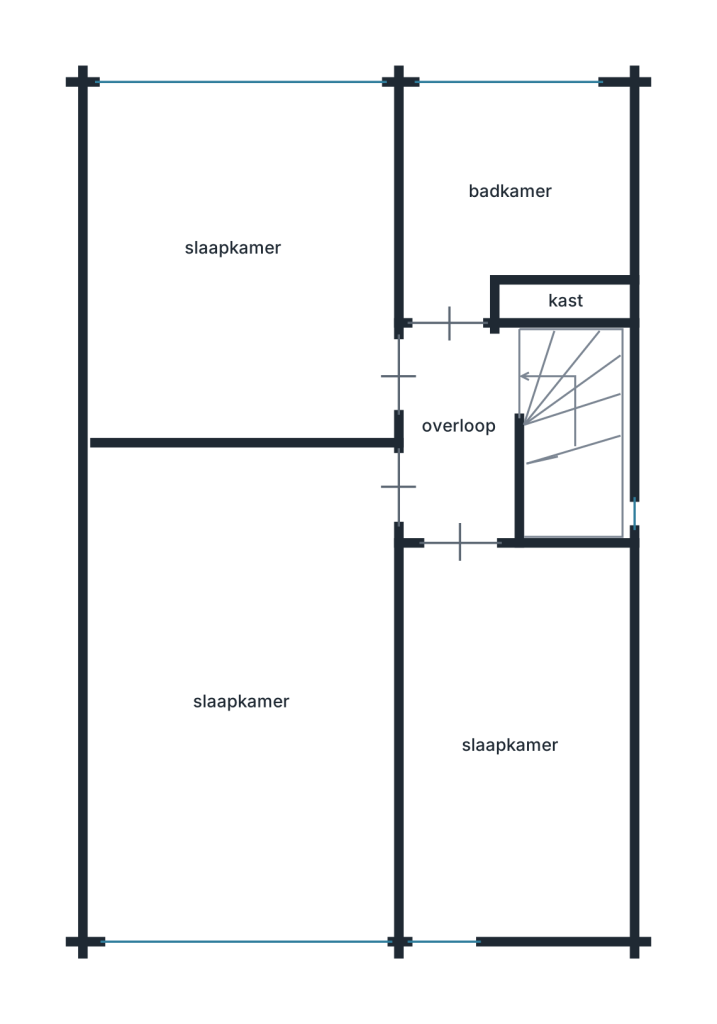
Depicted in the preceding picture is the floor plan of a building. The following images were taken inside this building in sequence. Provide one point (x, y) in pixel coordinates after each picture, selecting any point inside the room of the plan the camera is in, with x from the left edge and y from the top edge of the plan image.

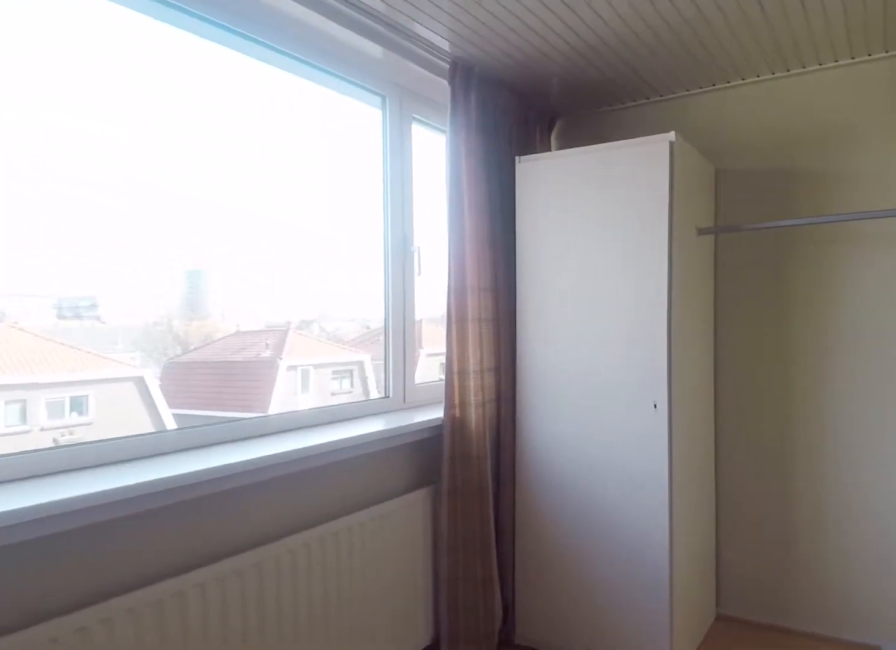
(248, 265)
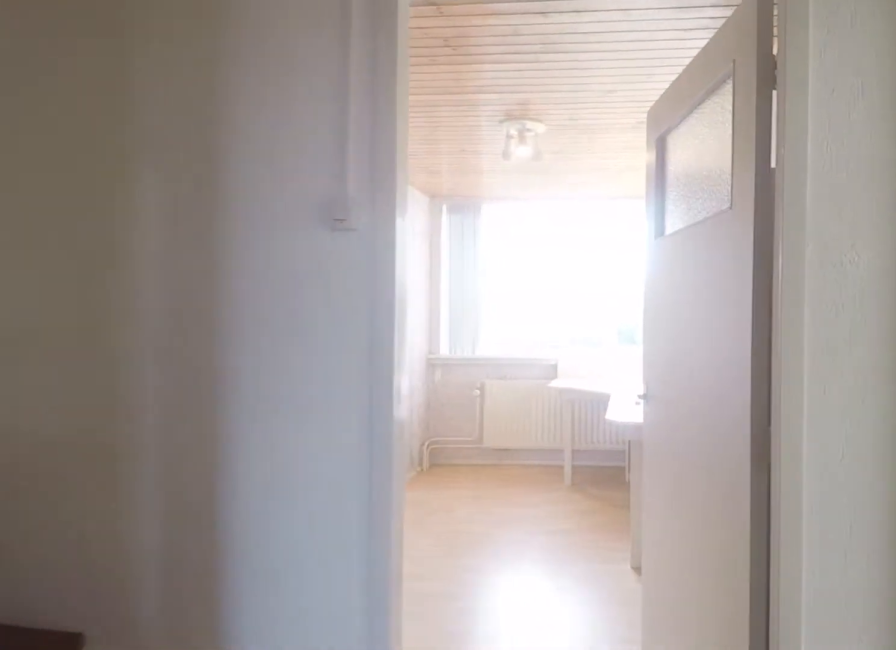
(459, 433)
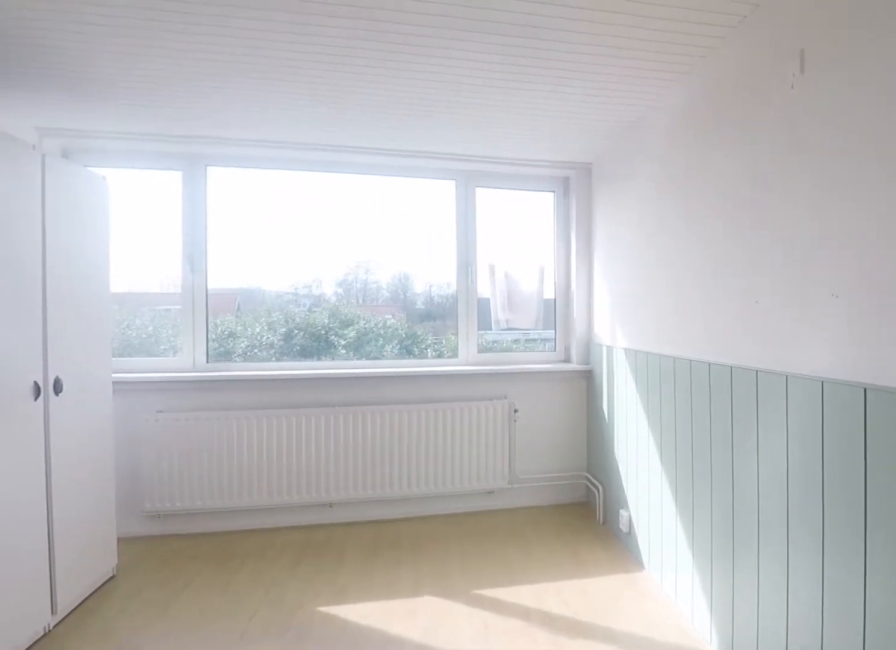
(250, 690)
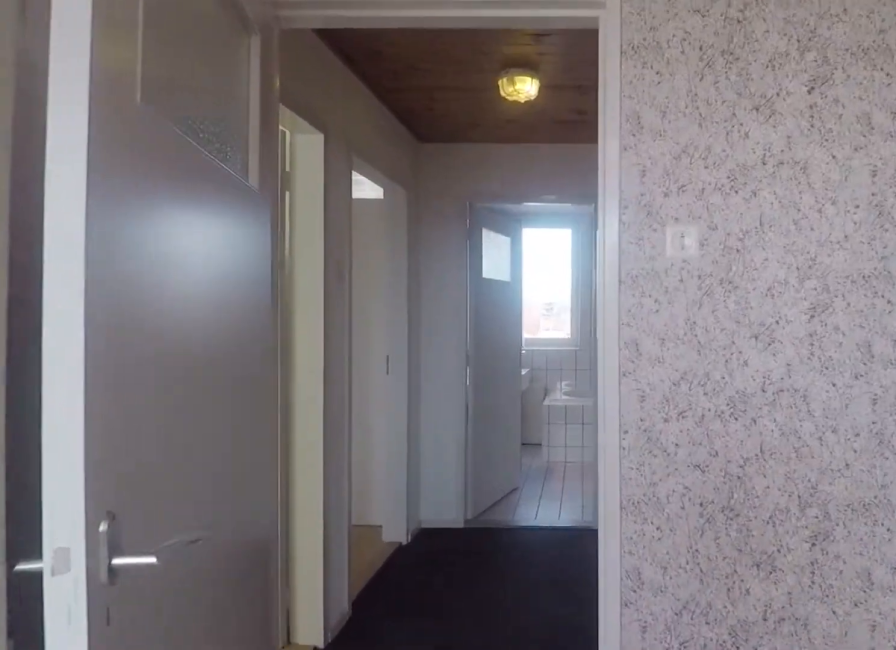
(514, 742)
